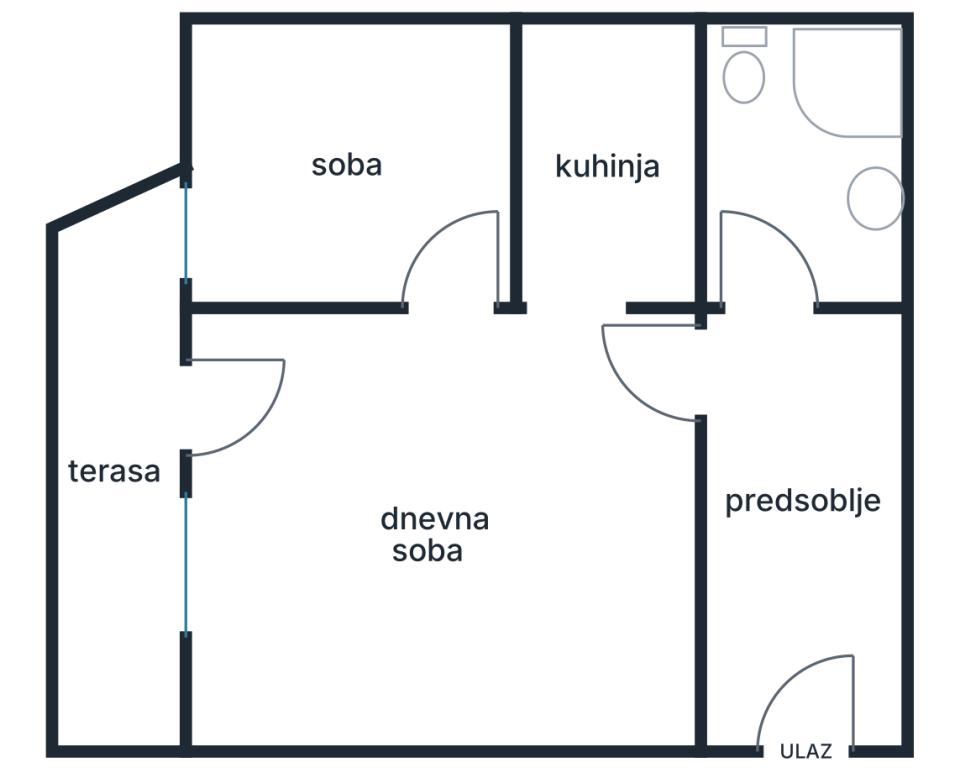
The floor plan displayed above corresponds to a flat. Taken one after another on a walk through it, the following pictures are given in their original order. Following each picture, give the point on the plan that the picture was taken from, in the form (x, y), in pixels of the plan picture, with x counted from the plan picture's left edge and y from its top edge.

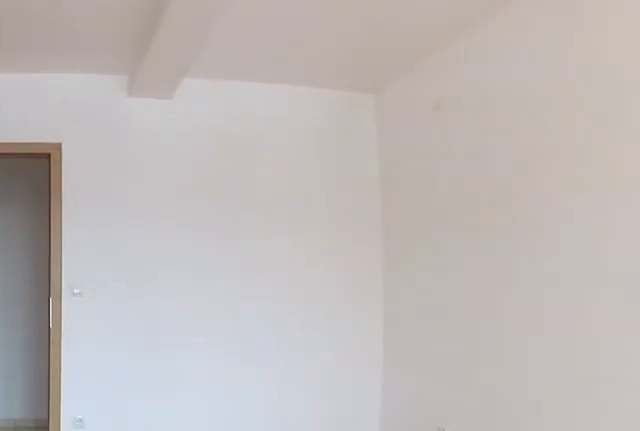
(211, 399)
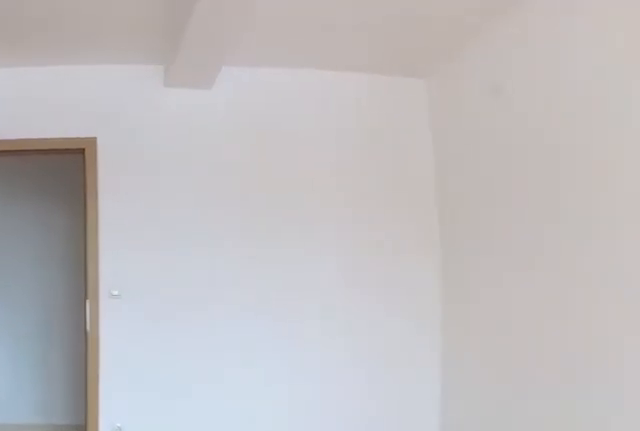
(235, 399)
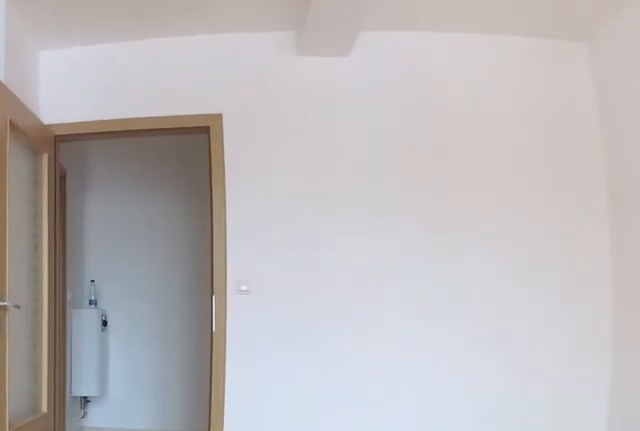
(282, 399)
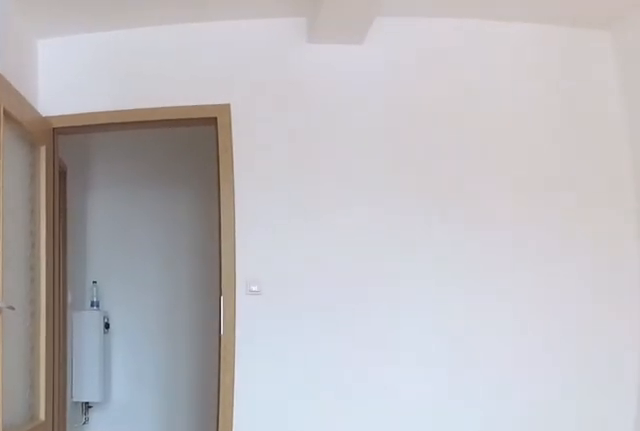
(304, 398)
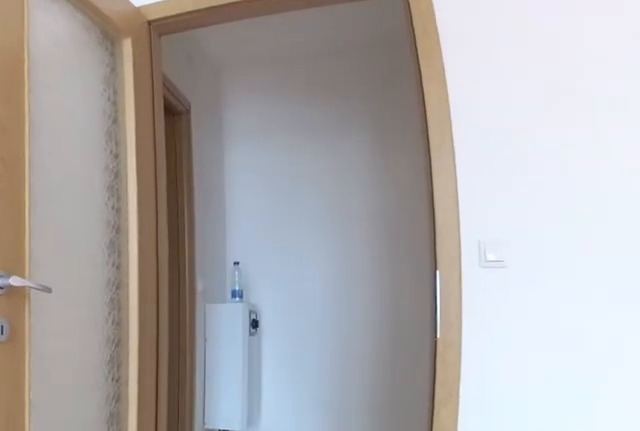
(445, 399)
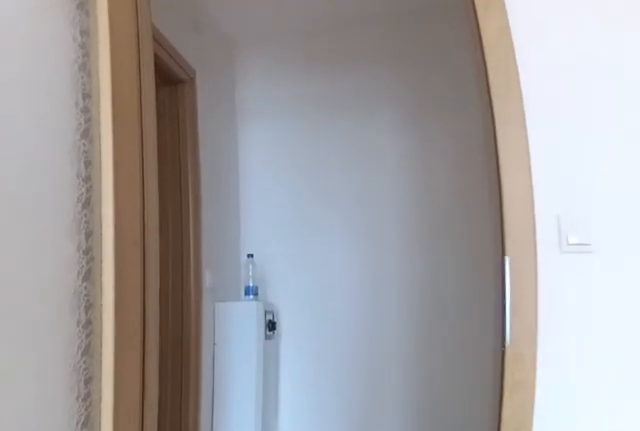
(491, 399)
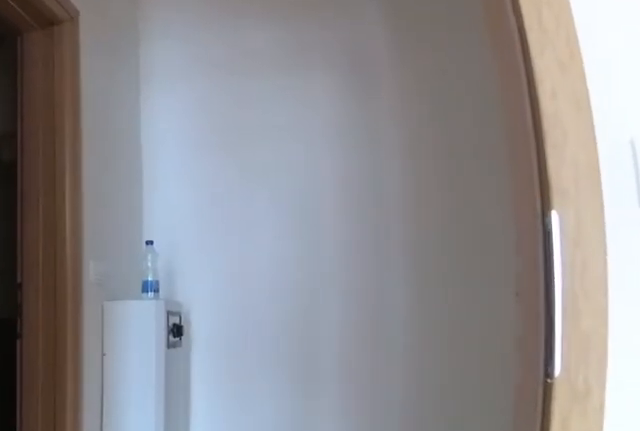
(559, 398)
